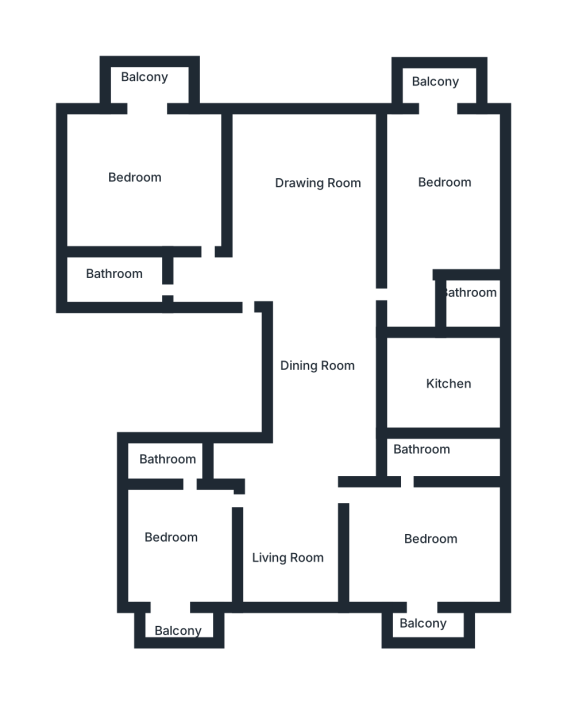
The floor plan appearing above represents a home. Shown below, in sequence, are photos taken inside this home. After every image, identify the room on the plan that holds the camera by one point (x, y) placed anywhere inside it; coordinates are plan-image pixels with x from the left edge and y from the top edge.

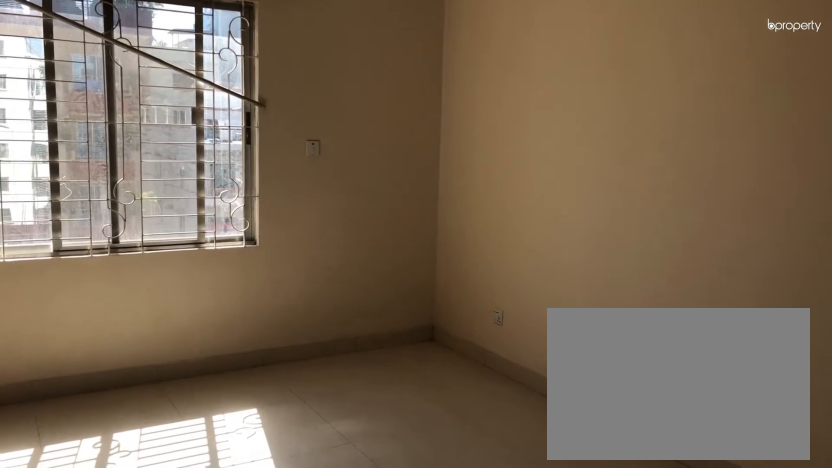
(321, 273)
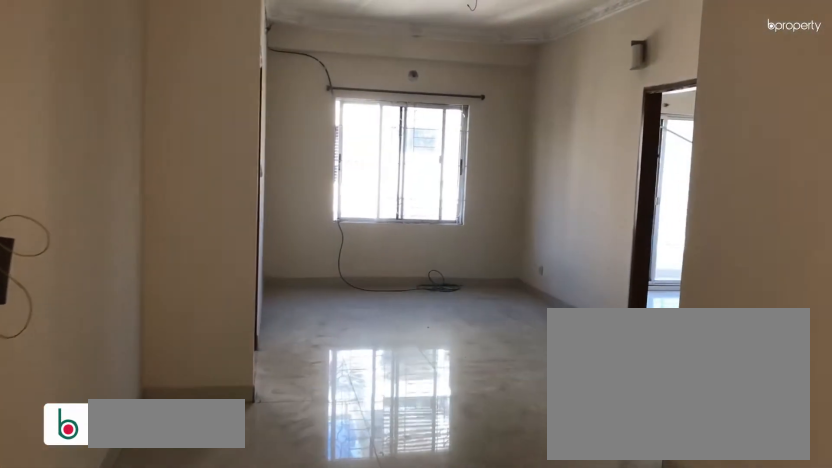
(319, 371)
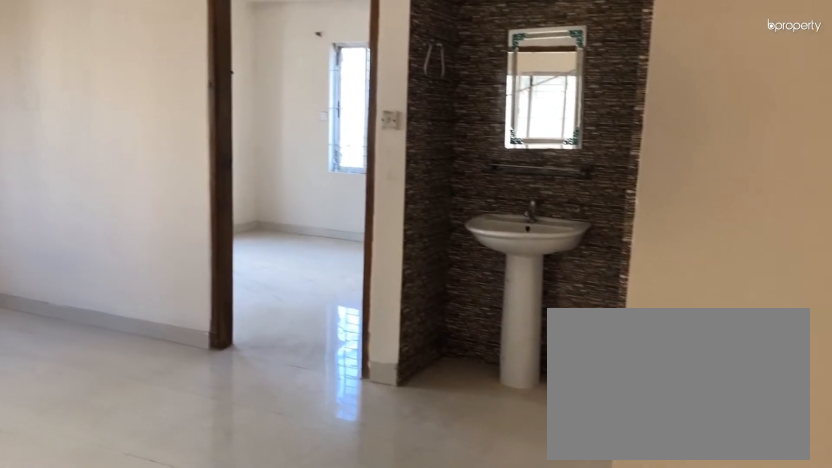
(302, 483)
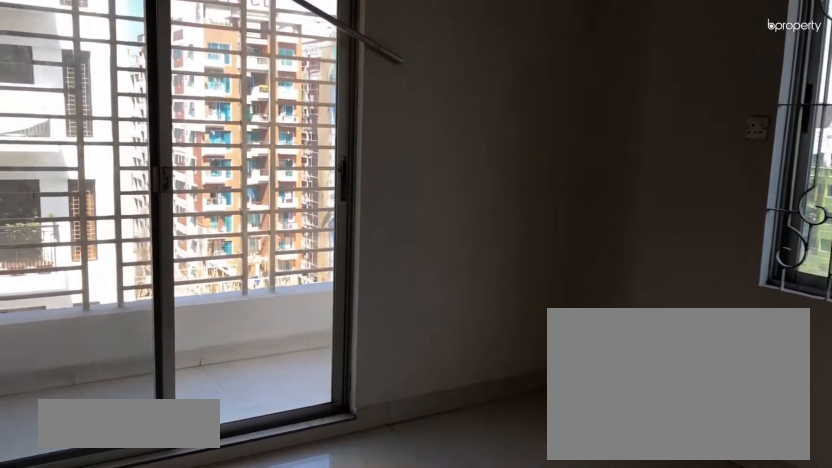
(184, 550)
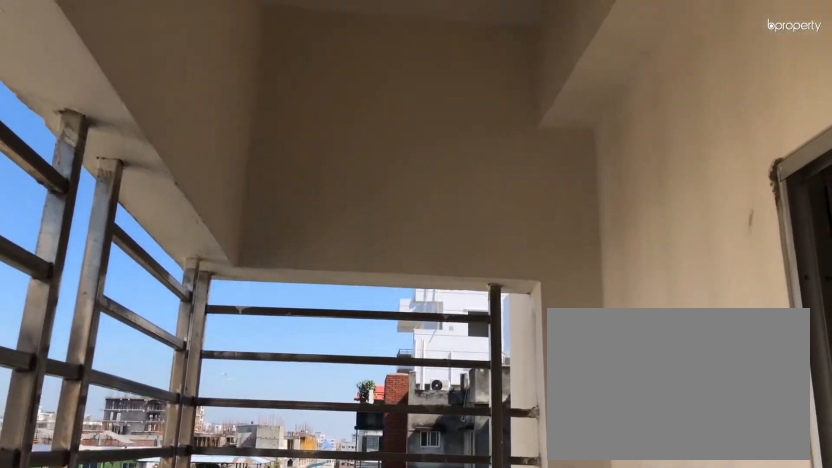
(180, 618)
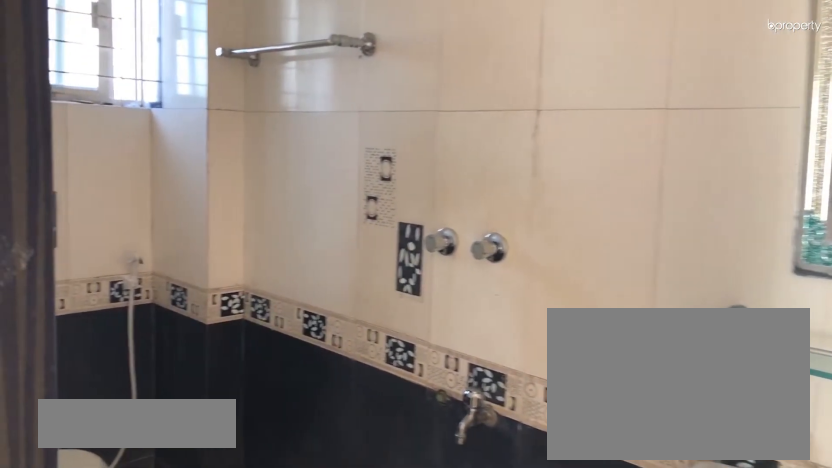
(168, 459)
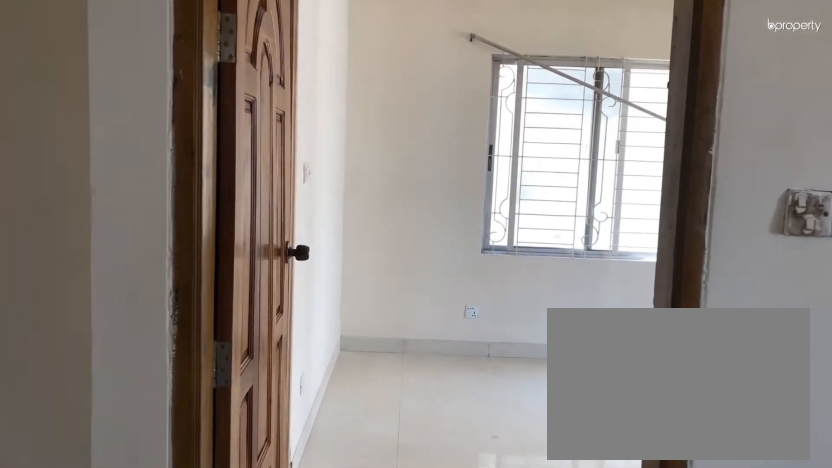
(339, 498)
